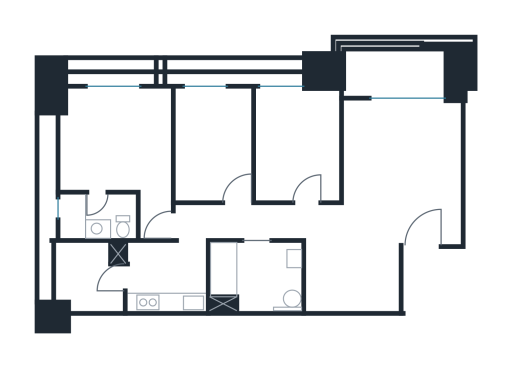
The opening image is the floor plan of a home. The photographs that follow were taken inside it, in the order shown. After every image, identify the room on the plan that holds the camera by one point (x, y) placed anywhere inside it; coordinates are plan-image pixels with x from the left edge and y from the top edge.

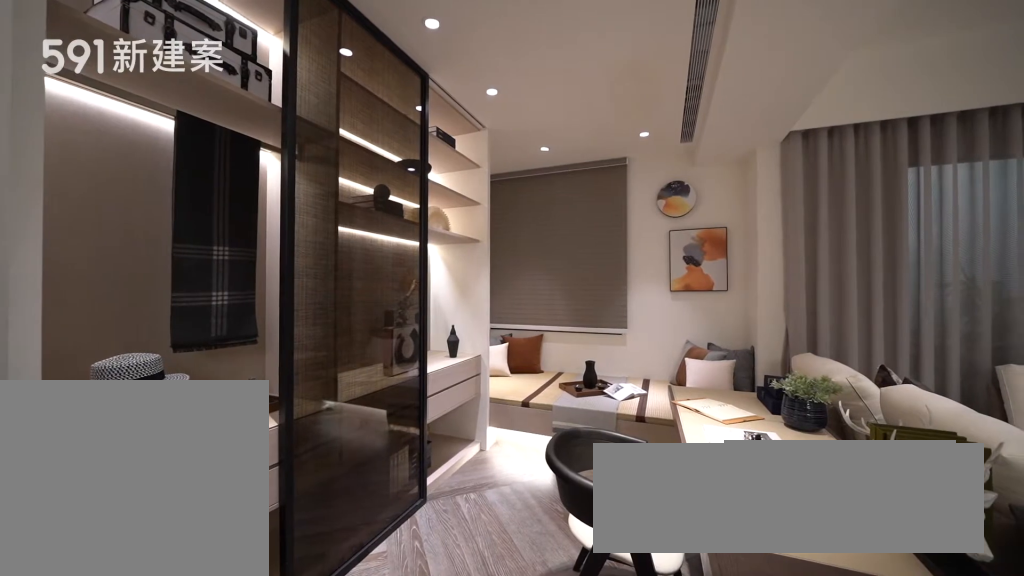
(297, 141)
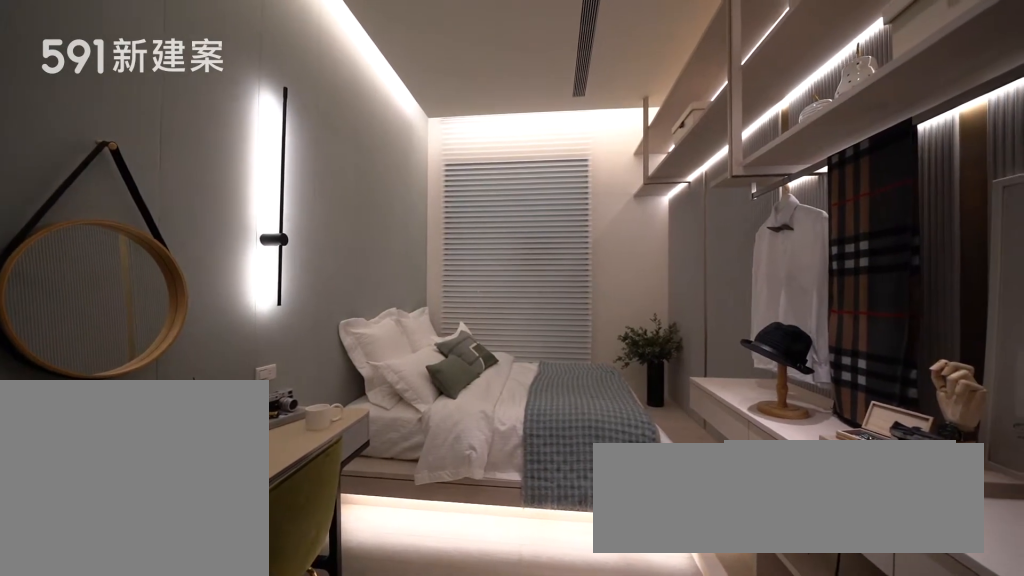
(213, 142)
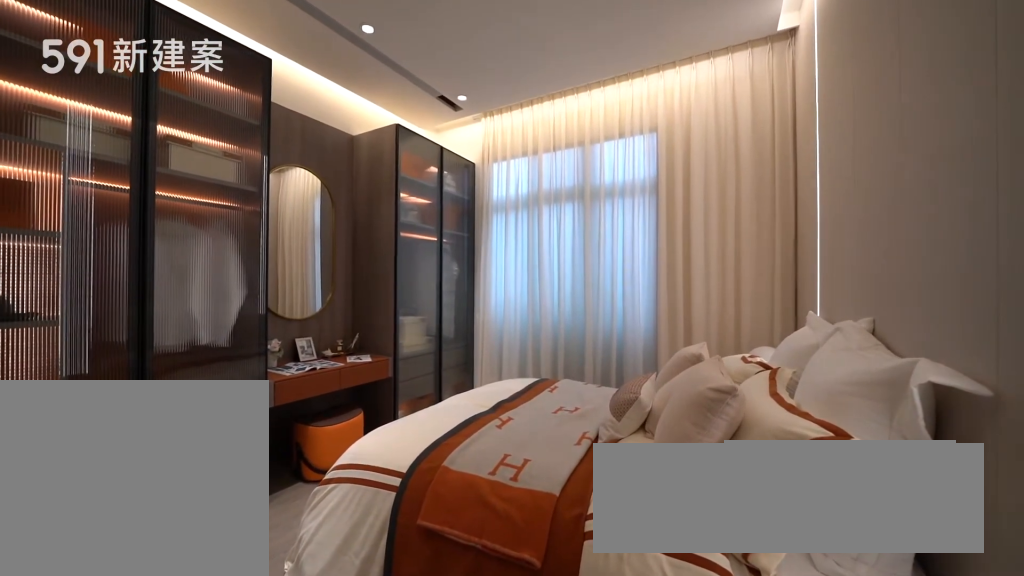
(121, 147)
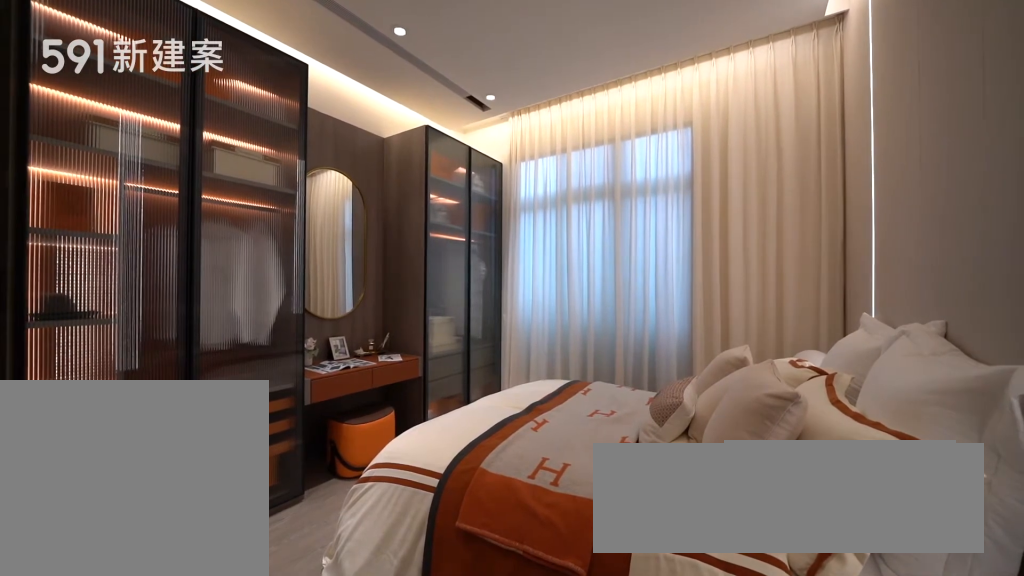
(121, 147)
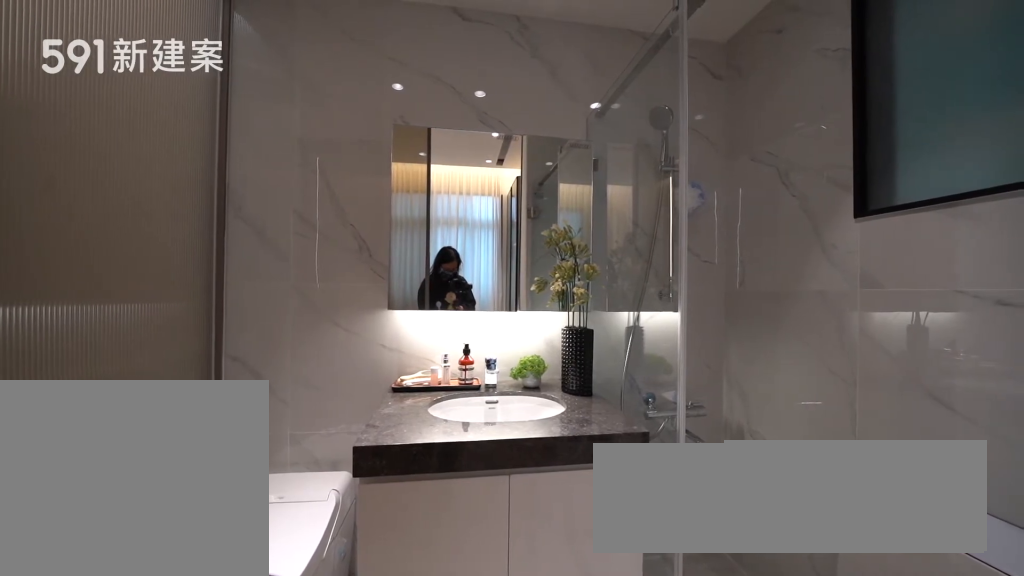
(98, 217)
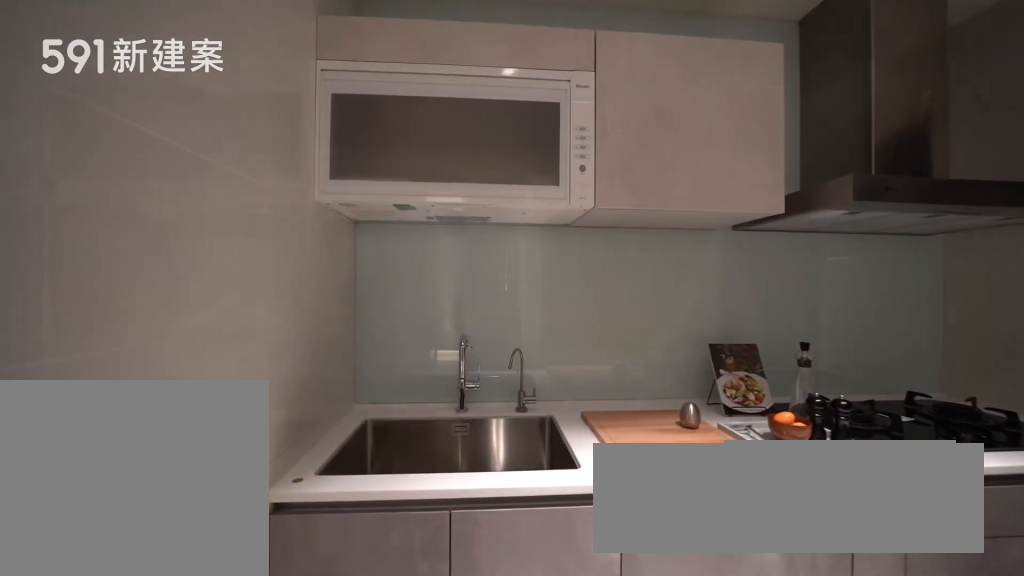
(164, 279)
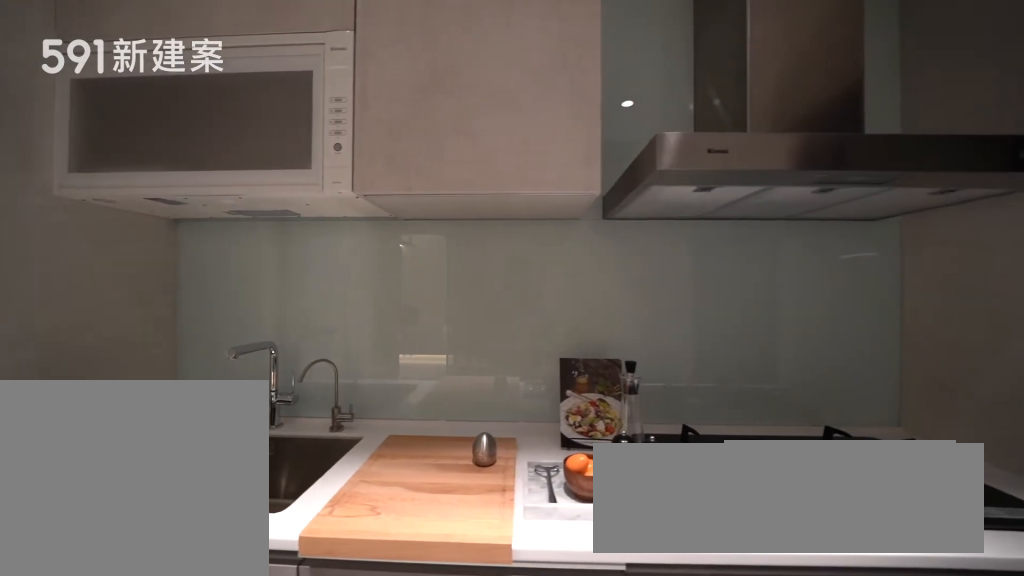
(164, 279)
